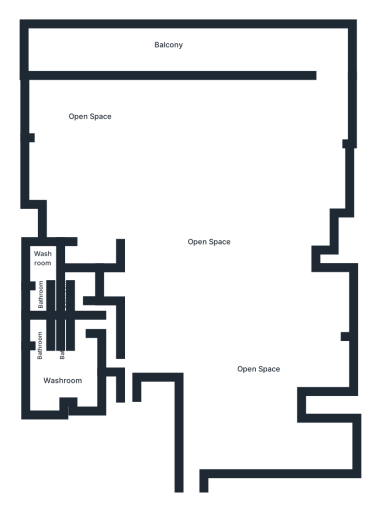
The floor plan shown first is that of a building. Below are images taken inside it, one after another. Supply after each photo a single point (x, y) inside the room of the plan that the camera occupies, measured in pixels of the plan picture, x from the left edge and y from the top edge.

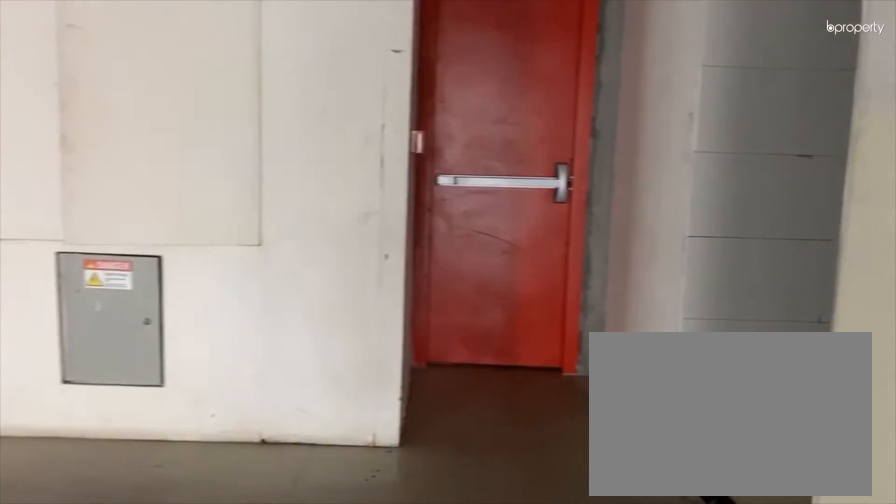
(157, 341)
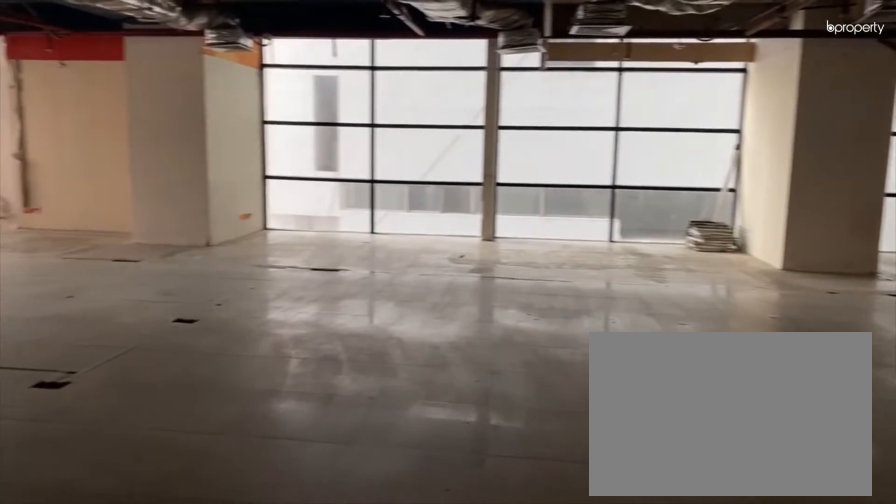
(157, 341)
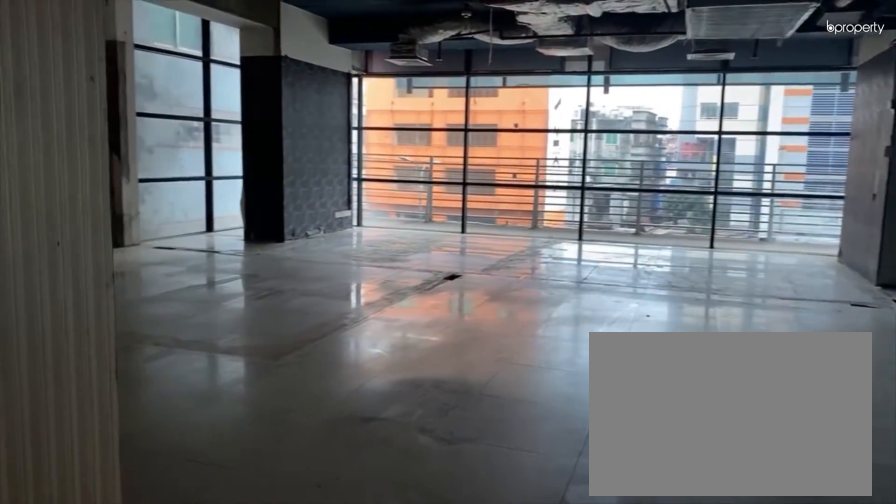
(100, 215)
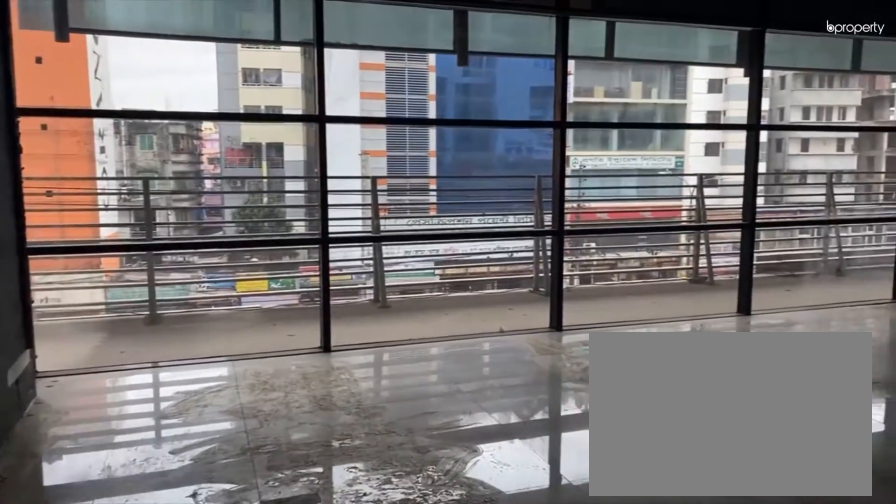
(130, 129)
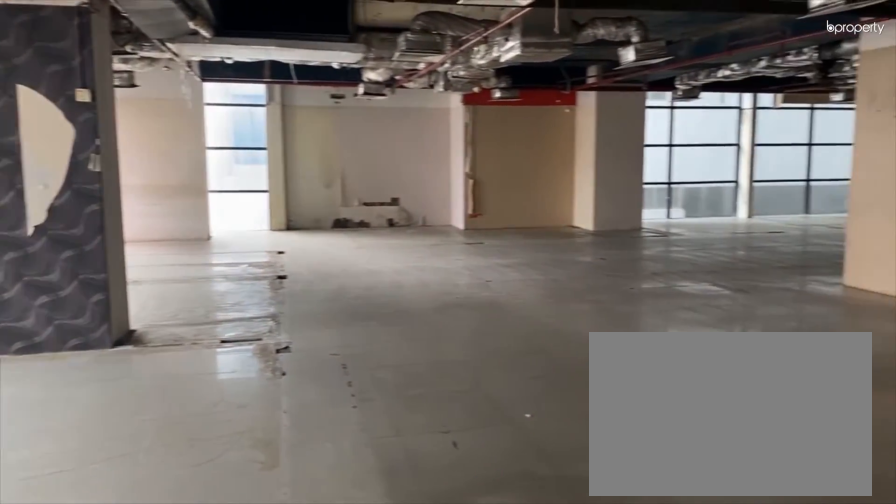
(274, 124)
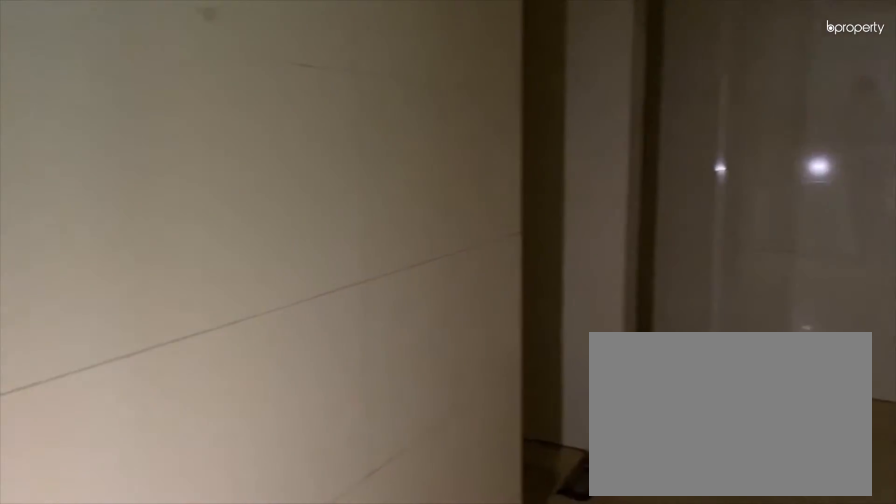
(109, 341)
